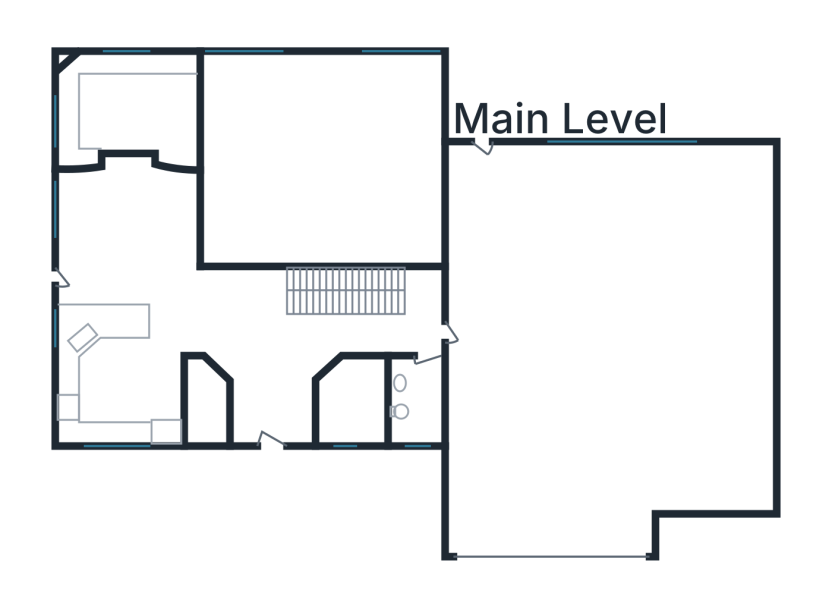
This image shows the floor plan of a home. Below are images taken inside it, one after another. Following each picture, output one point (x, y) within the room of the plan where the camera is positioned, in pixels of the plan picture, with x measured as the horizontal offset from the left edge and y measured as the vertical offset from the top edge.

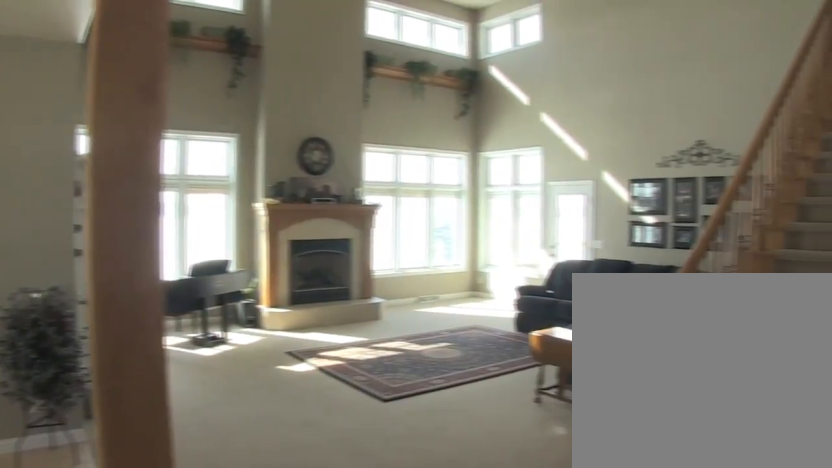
(323, 162)
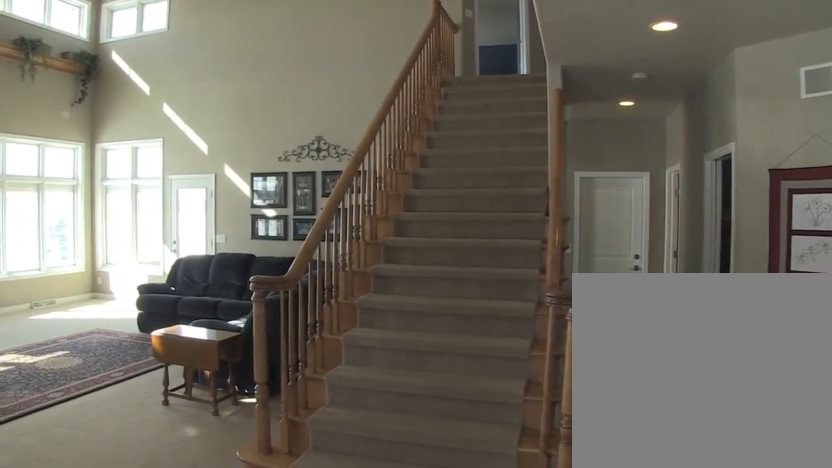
(323, 162)
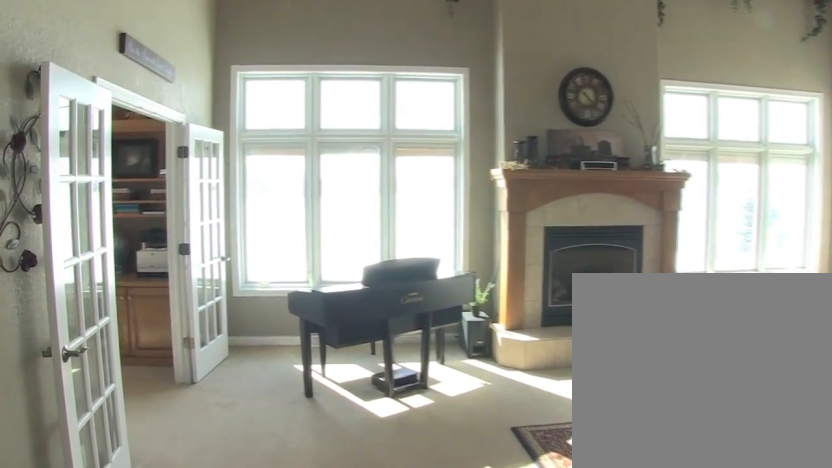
(323, 162)
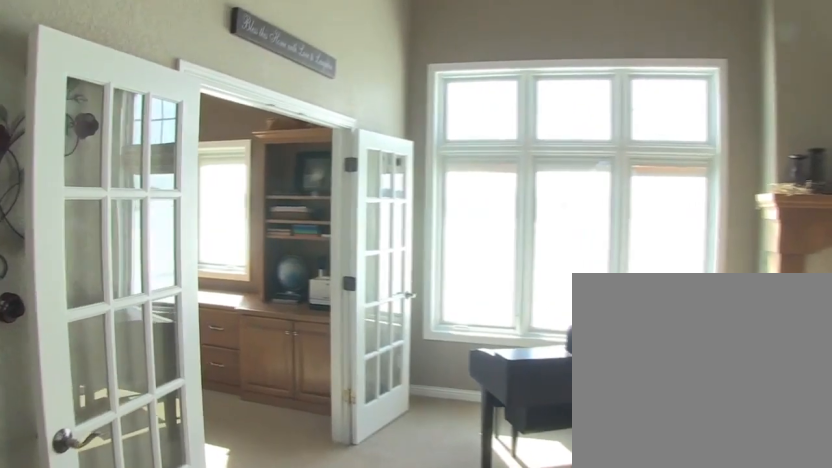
(323, 162)
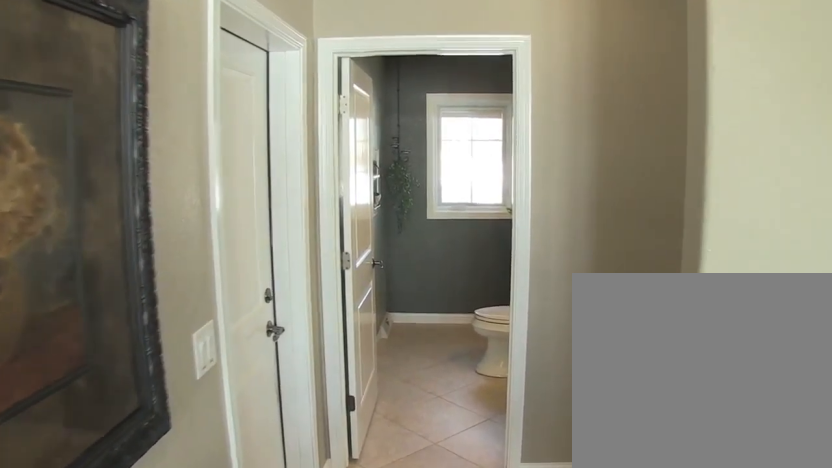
(402, 321)
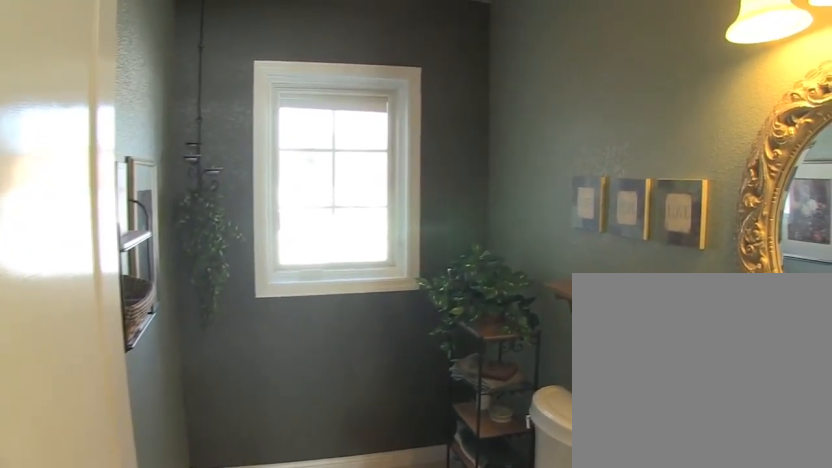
(417, 402)
